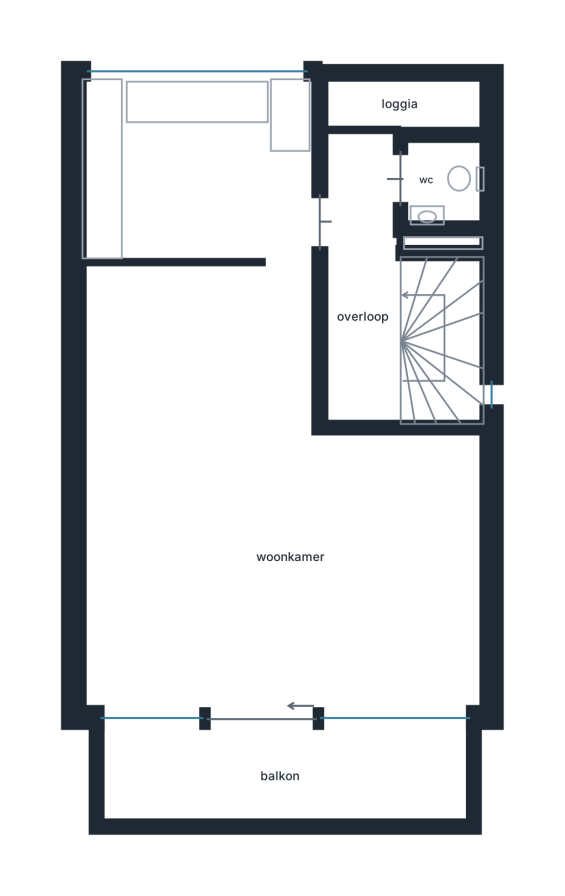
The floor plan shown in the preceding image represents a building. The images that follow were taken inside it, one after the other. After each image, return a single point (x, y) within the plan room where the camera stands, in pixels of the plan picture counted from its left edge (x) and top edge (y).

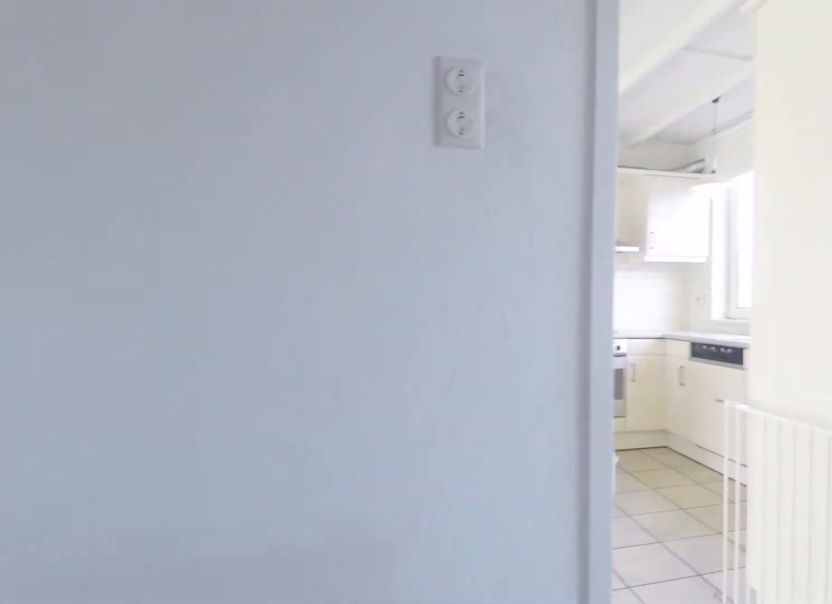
(361, 281)
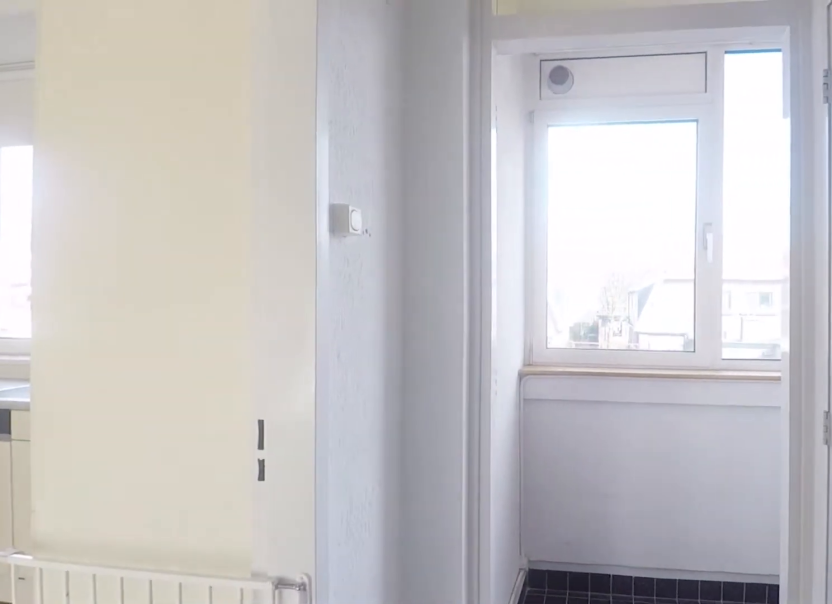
(361, 281)
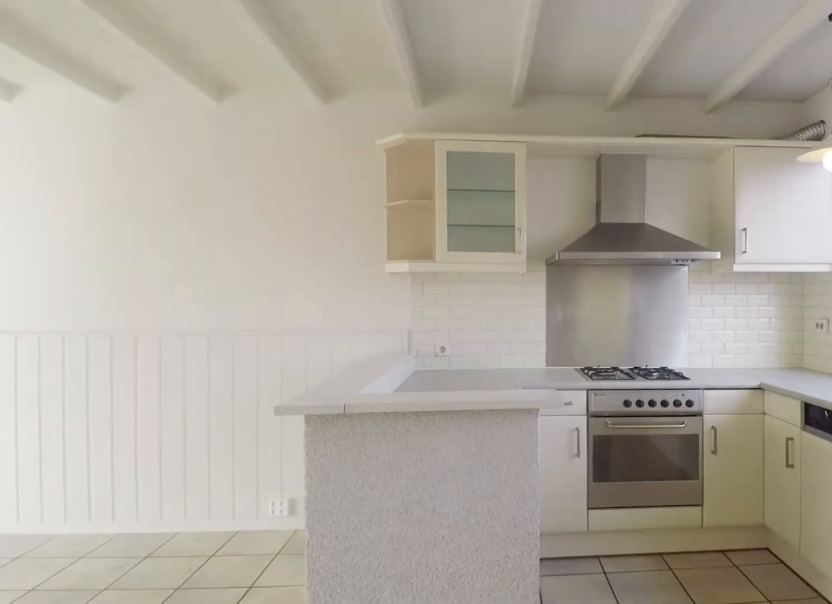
(174, 131)
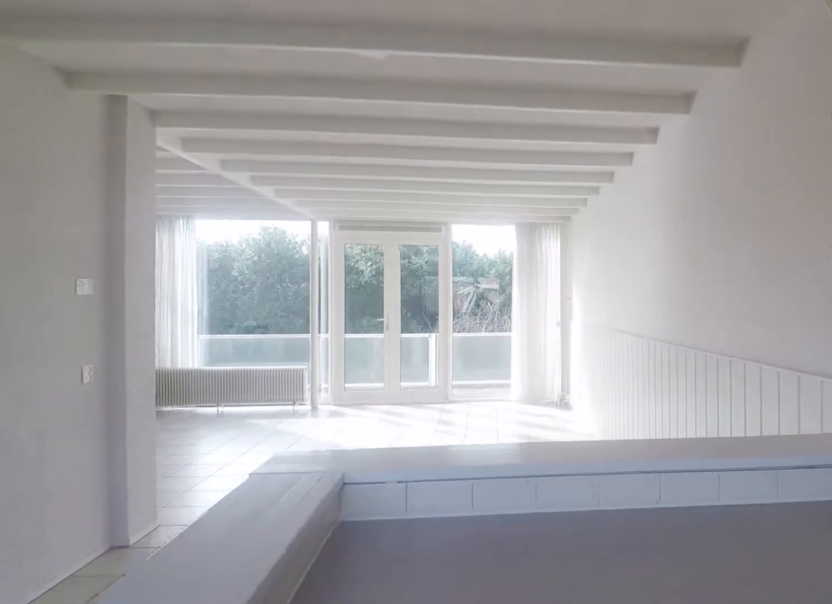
(174, 131)
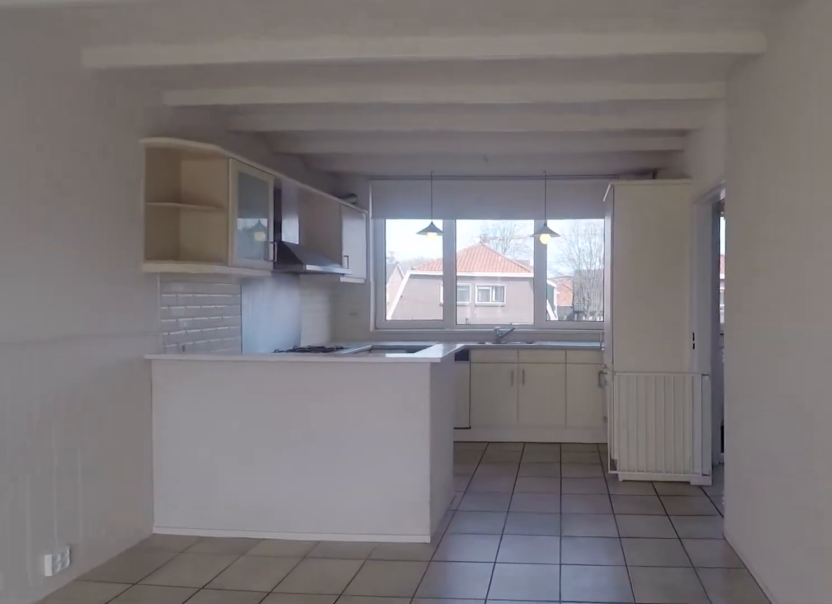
(260, 517)
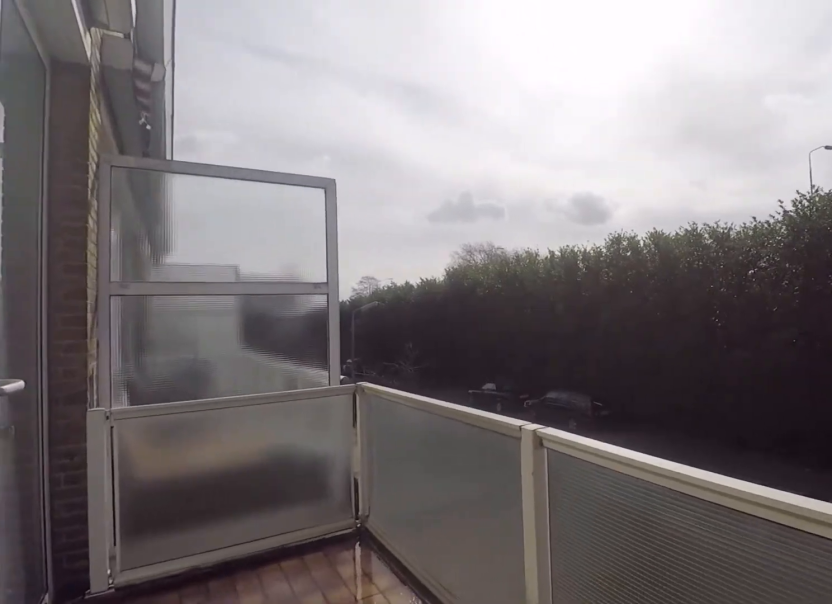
(284, 774)
